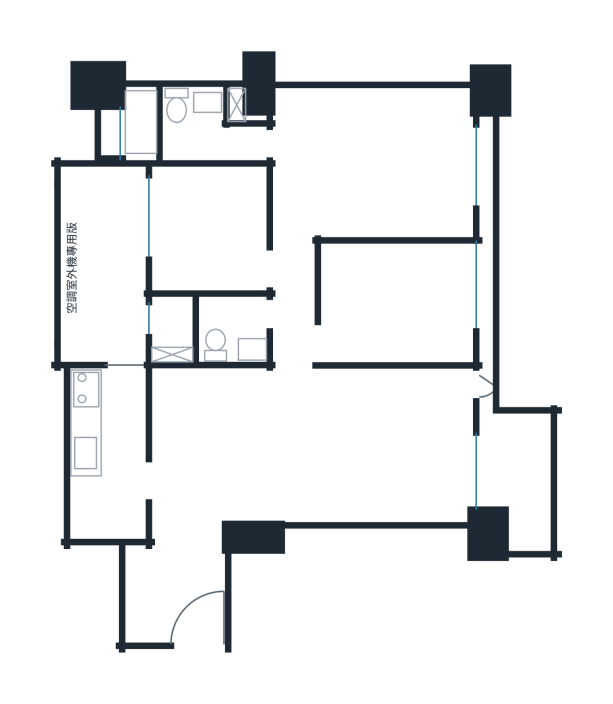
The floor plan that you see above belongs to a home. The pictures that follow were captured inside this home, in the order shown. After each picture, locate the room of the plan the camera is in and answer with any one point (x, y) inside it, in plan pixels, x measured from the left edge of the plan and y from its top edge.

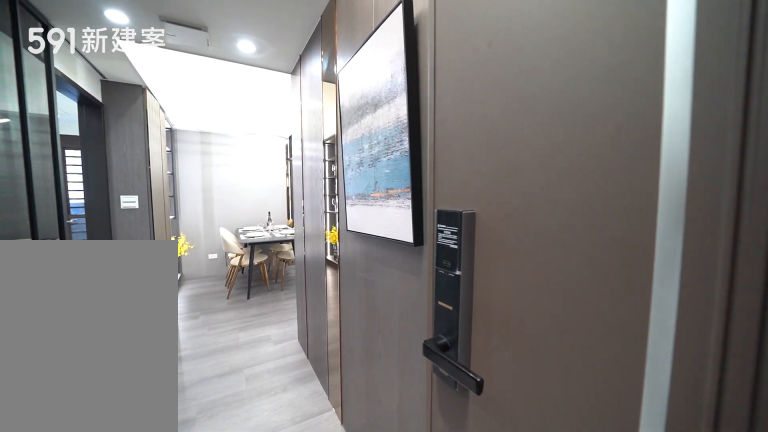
(177, 597)
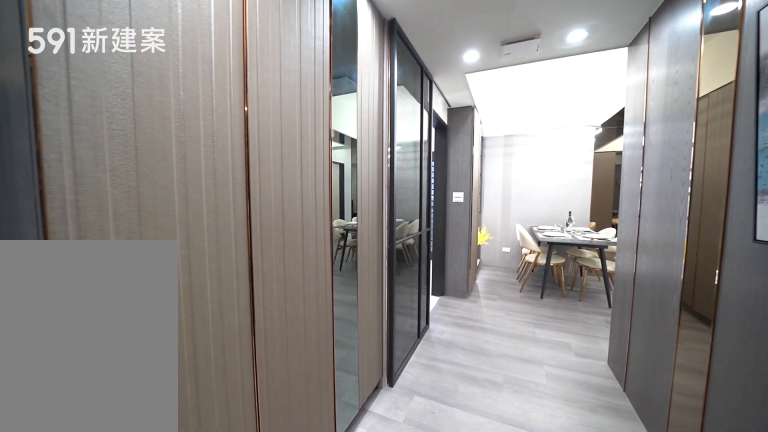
(177, 597)
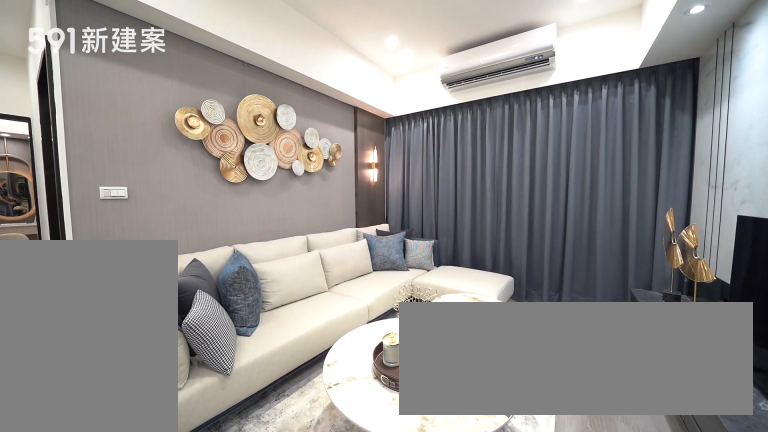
(401, 444)
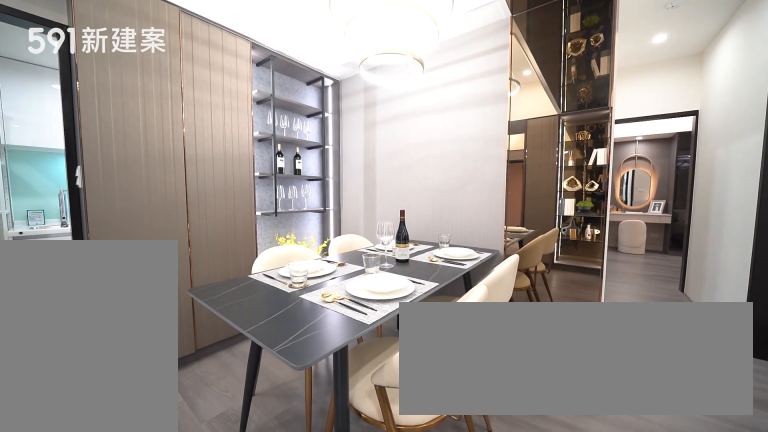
(228, 425)
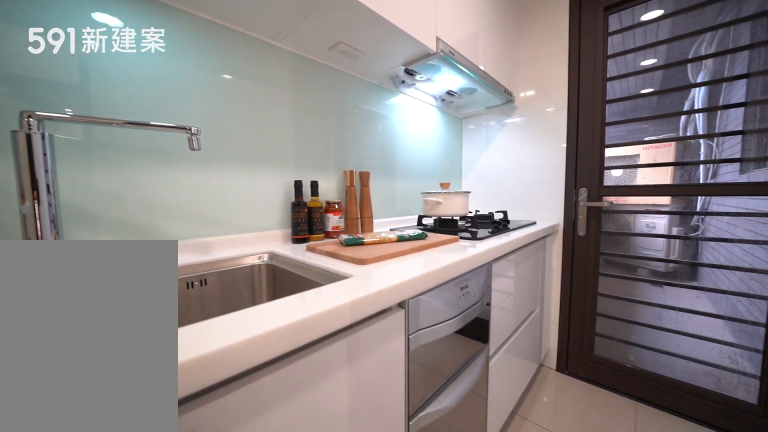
(108, 453)
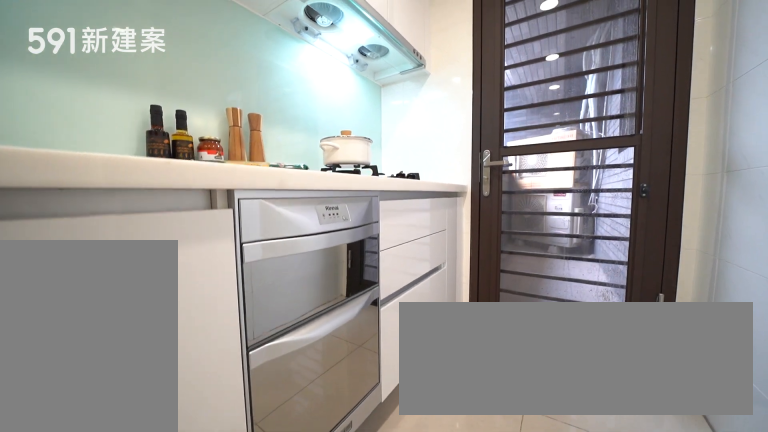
(108, 453)
